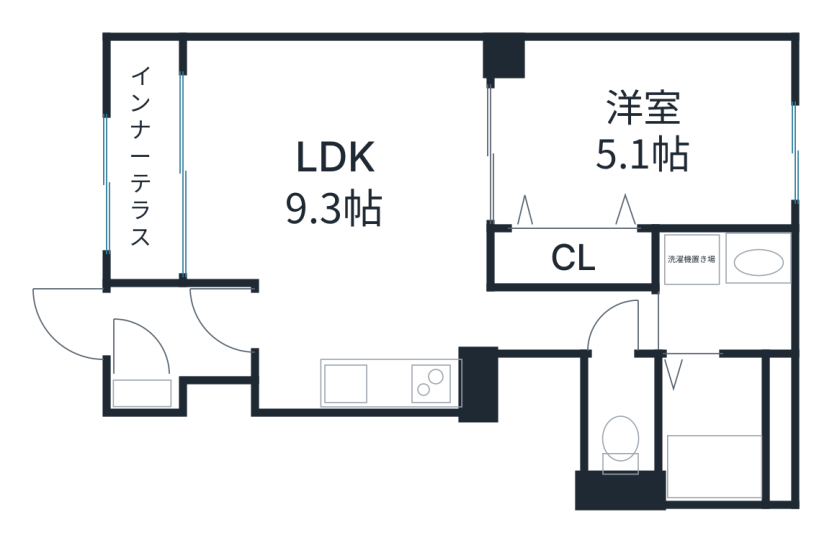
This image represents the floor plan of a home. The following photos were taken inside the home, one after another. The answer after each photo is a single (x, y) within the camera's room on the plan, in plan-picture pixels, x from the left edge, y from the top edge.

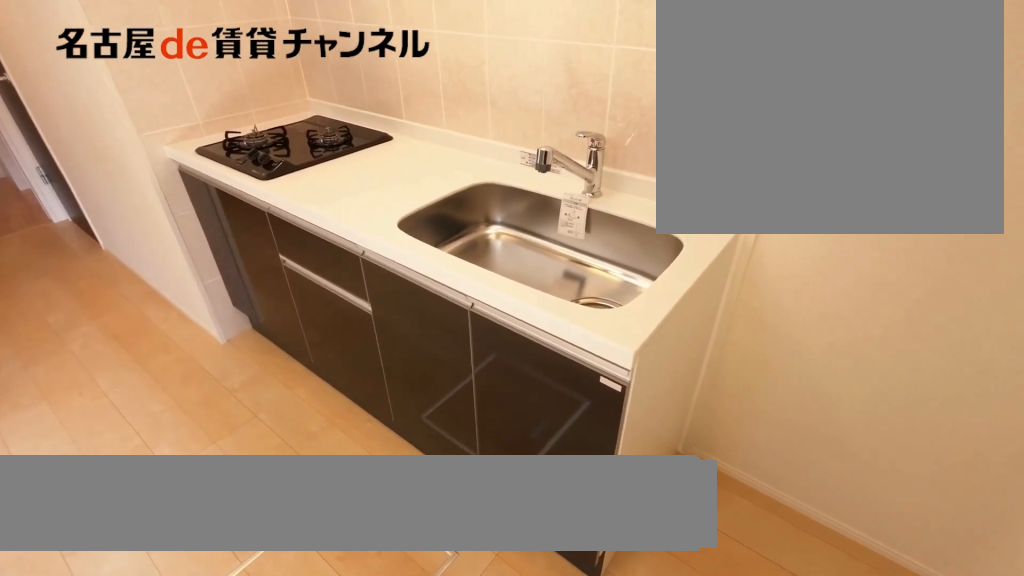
(403, 382)
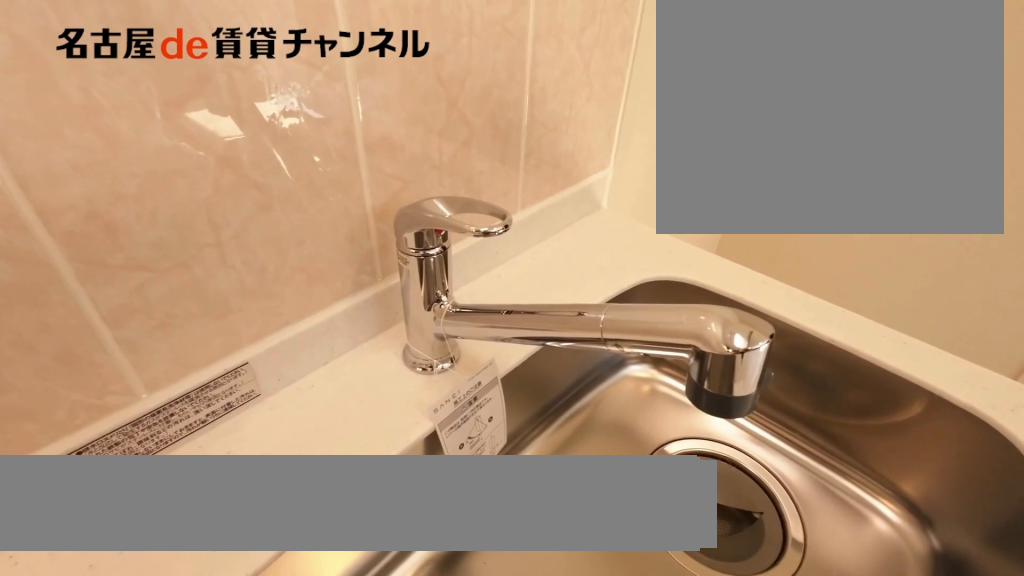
(403, 382)
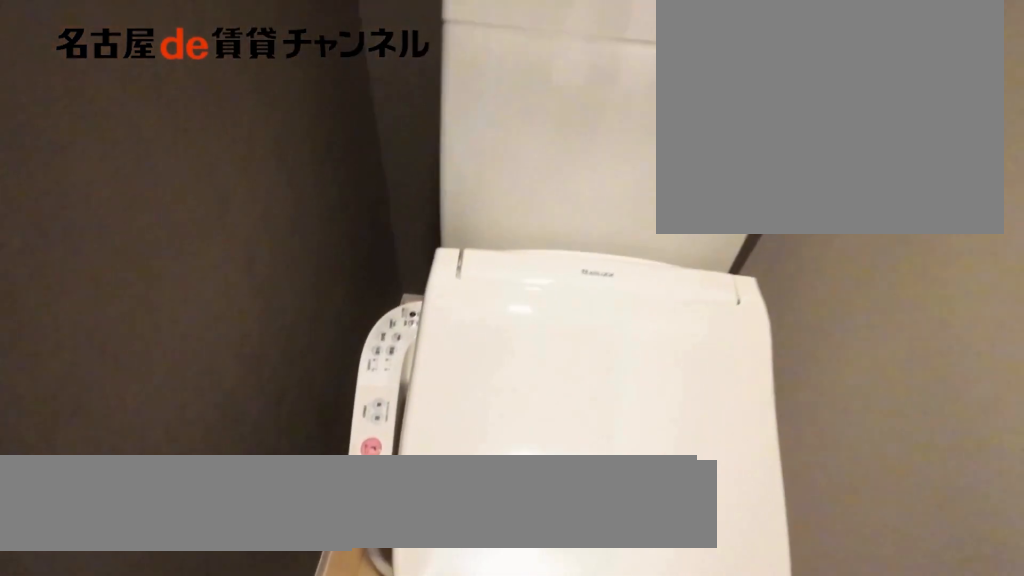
(619, 417)
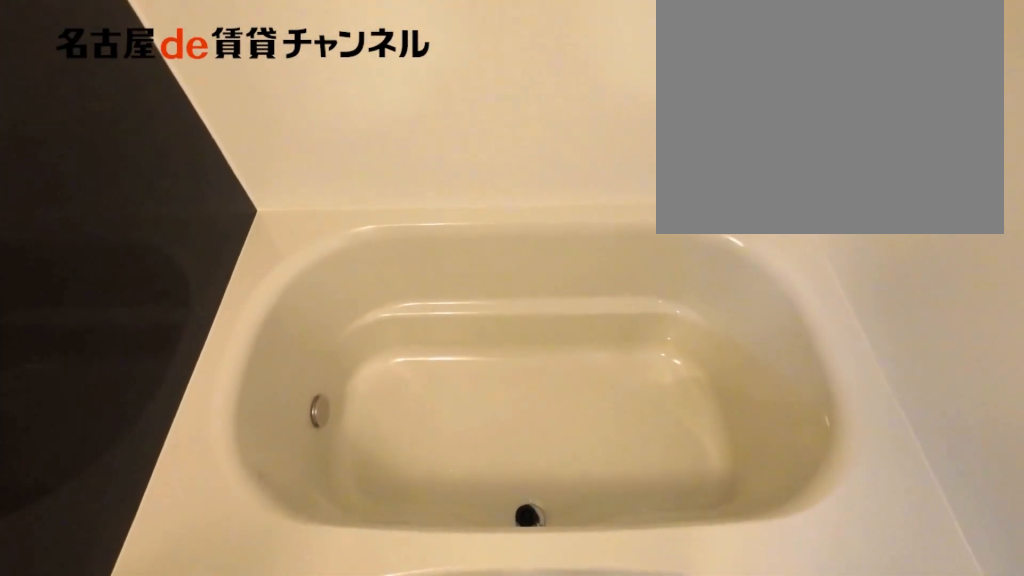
(723, 426)
